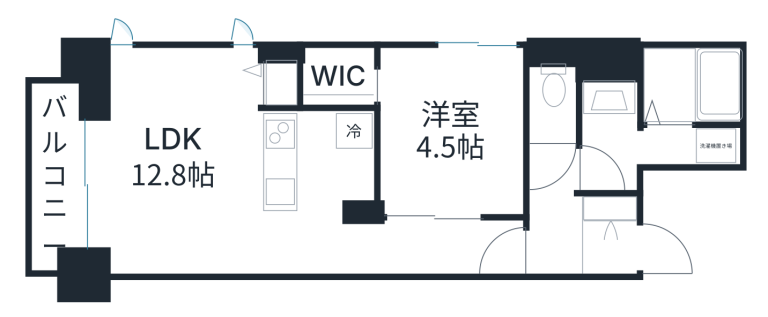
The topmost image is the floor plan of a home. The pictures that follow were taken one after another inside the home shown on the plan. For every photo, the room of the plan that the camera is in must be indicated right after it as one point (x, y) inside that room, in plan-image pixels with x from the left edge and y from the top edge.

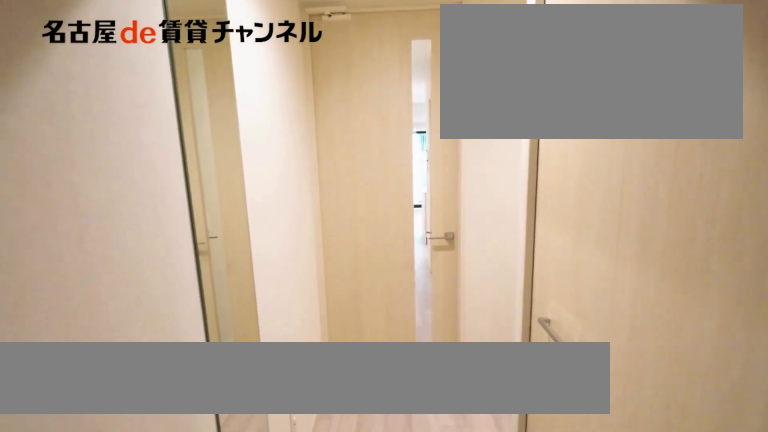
(611, 205)
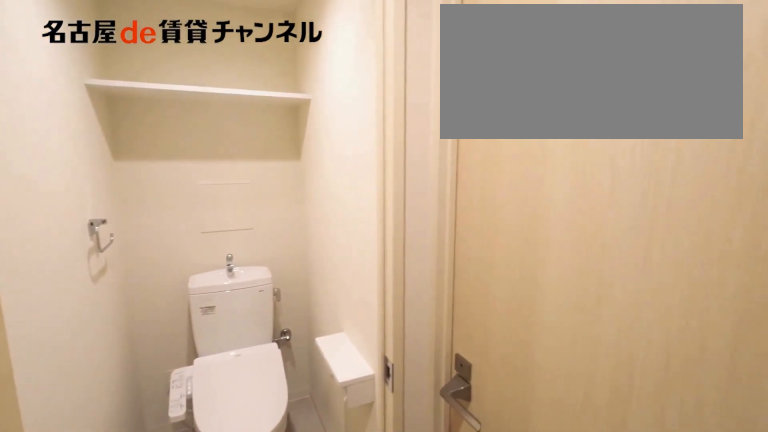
(554, 94)
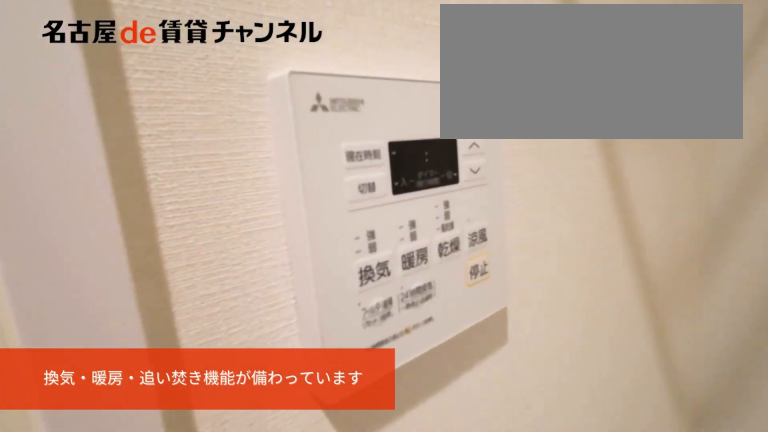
(655, 147)
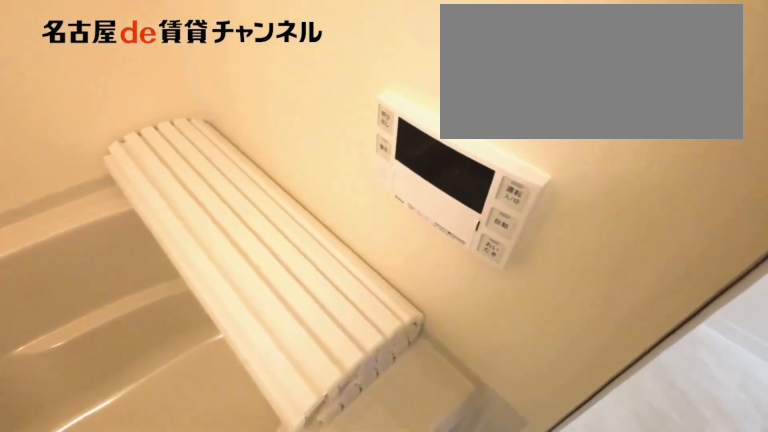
(653, 112)
